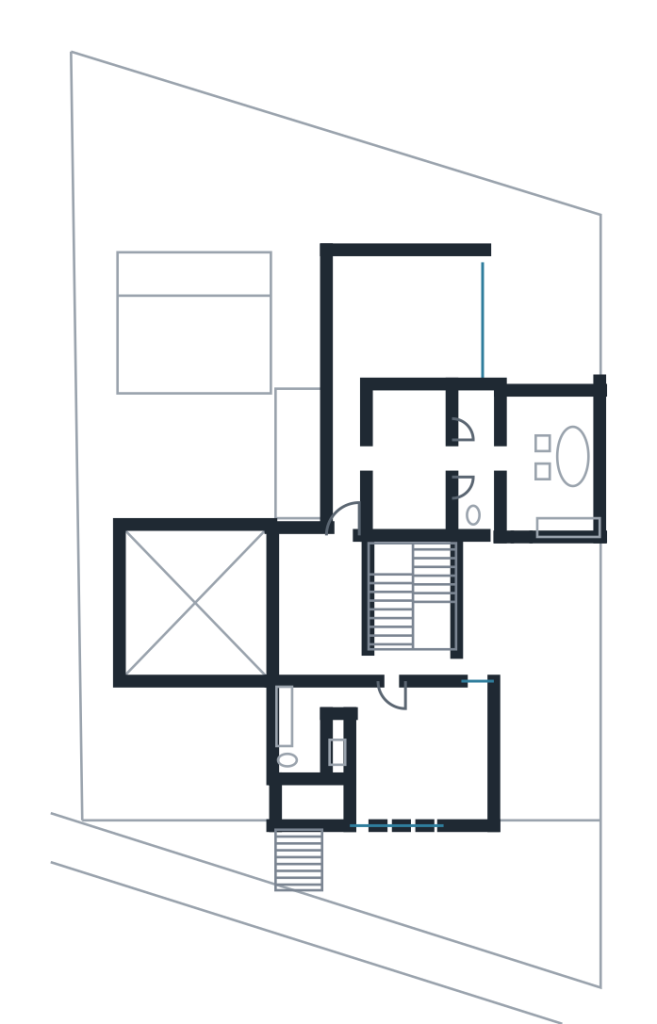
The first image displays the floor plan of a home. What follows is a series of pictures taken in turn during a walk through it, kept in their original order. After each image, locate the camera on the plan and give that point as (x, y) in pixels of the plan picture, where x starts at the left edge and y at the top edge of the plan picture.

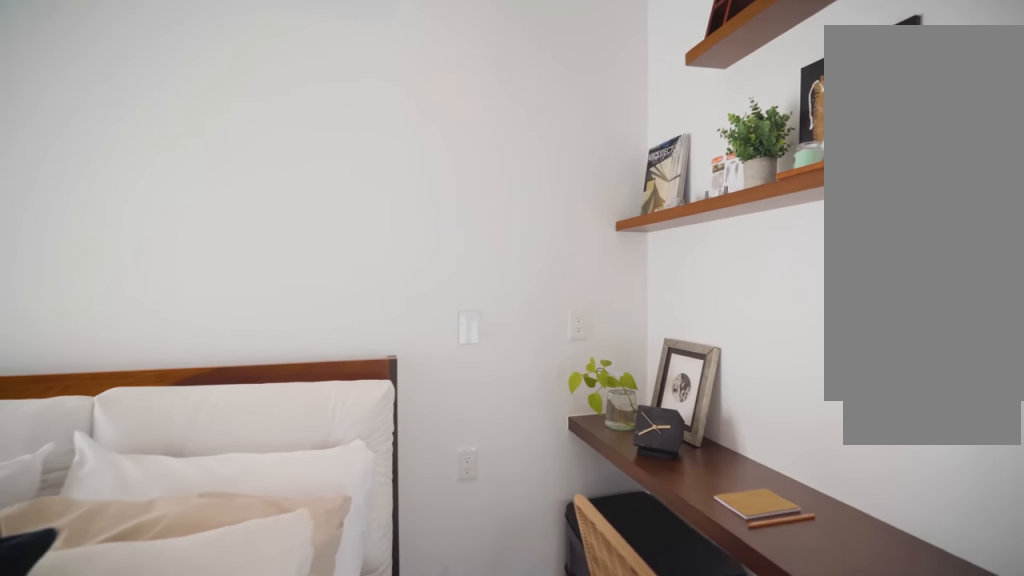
(402, 772)
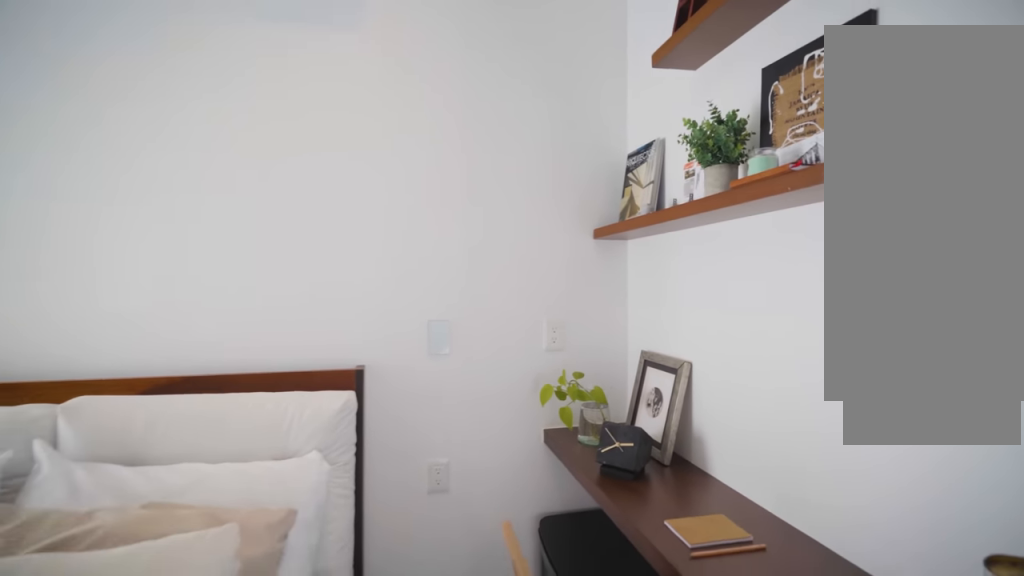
(445, 793)
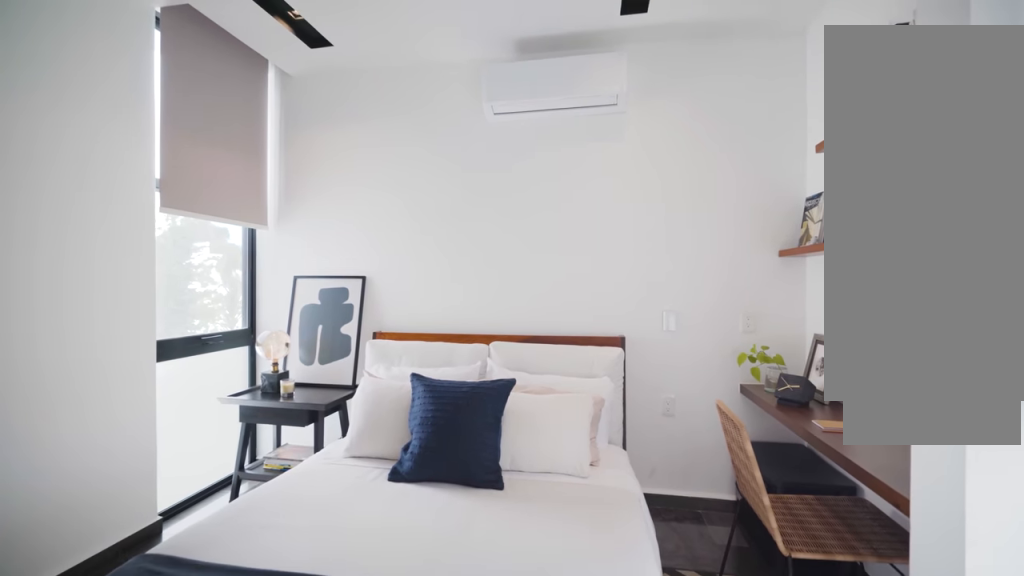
(408, 792)
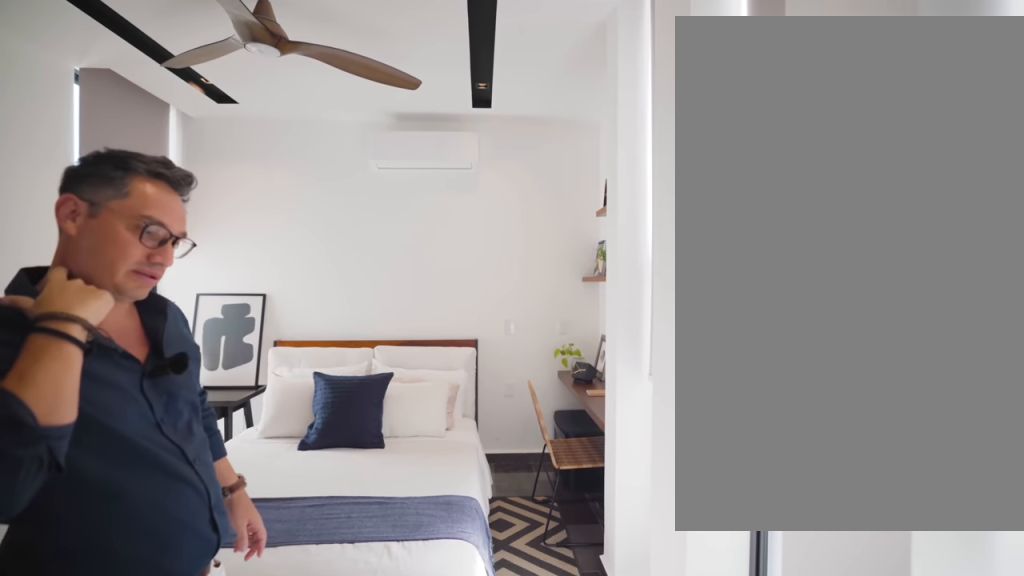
(385, 783)
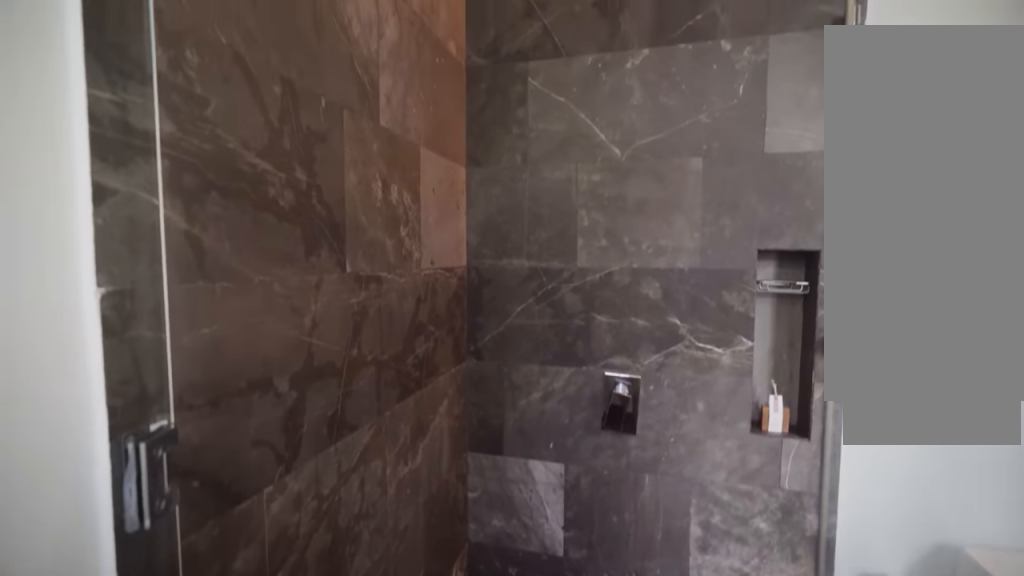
(297, 730)
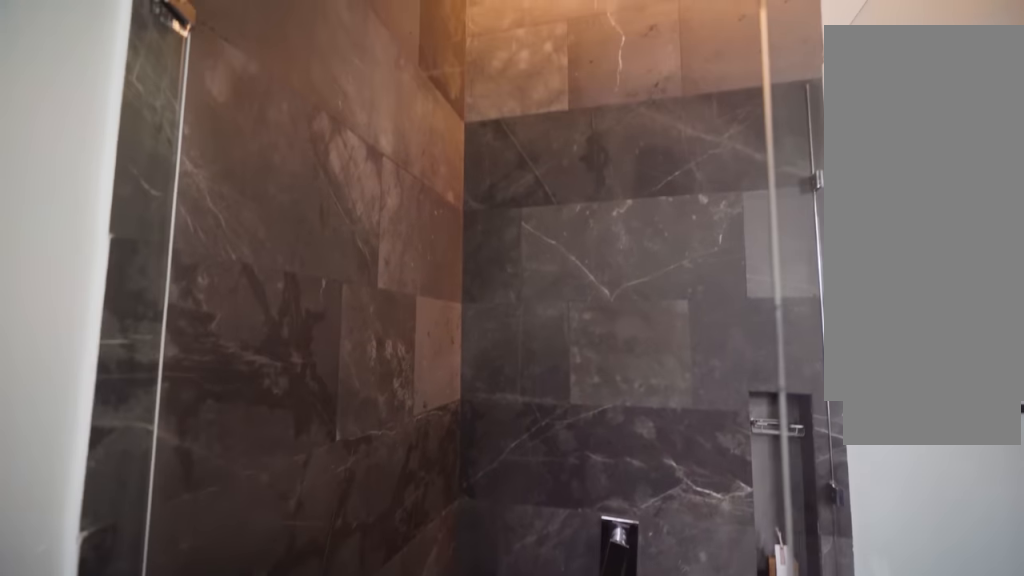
(298, 730)
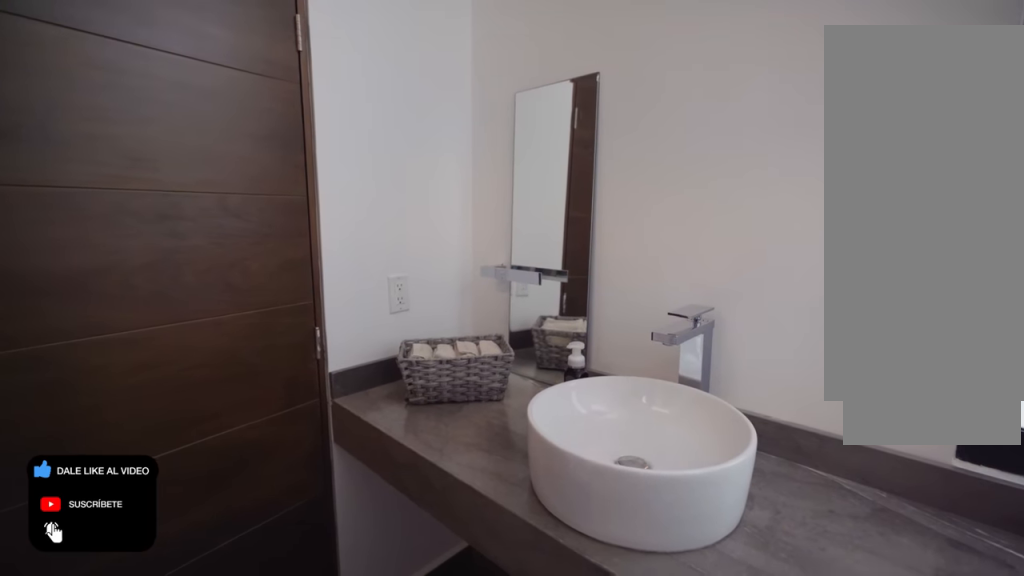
(328, 745)
